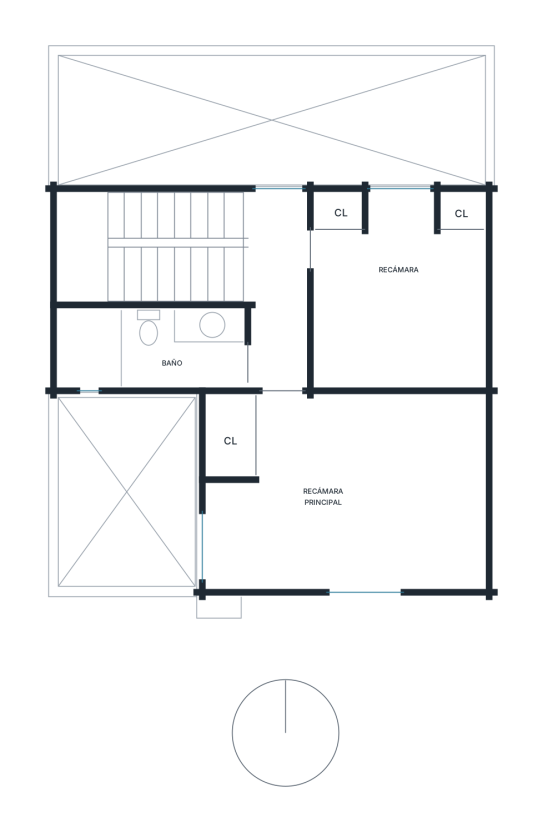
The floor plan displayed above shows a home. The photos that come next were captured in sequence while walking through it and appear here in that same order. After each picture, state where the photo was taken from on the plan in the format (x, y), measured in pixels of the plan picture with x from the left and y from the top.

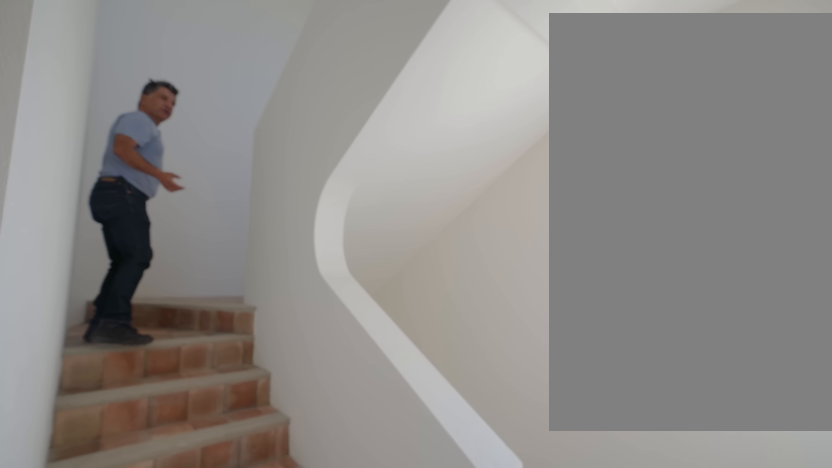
(274, 278)
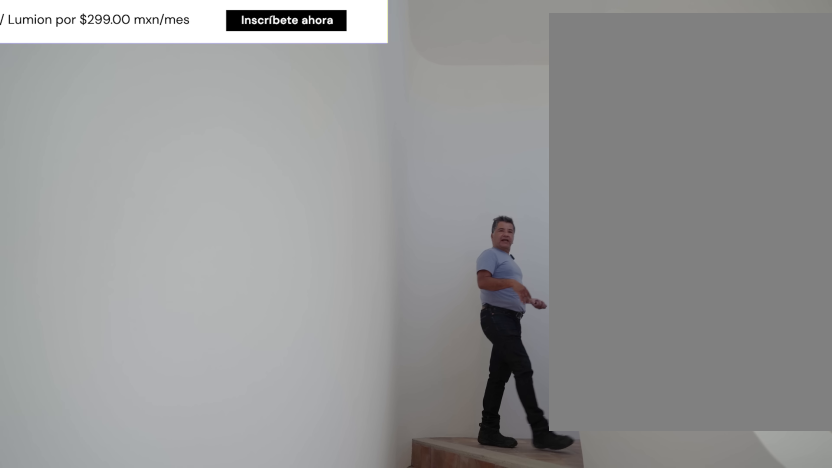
(235, 269)
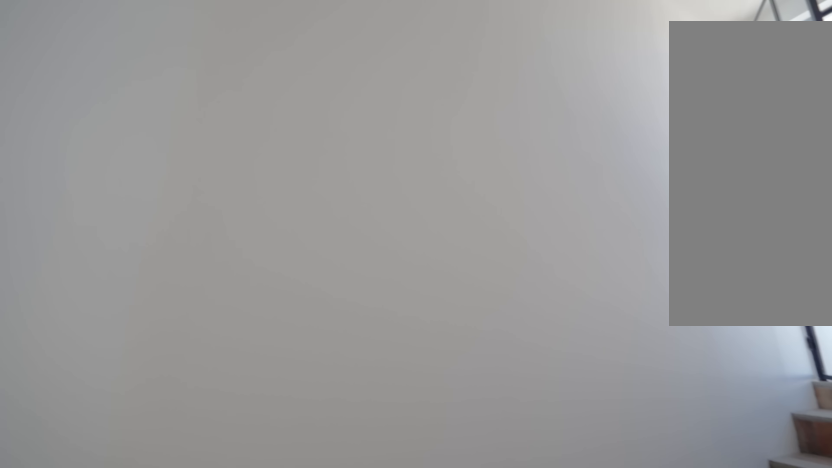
(82, 272)
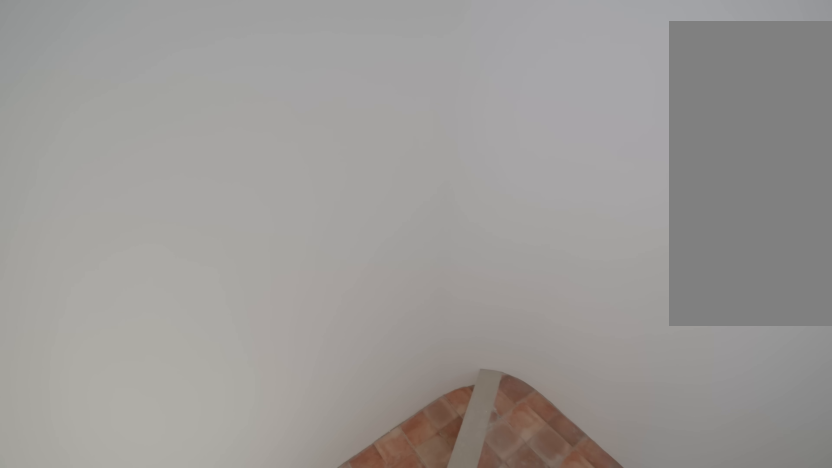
(79, 219)
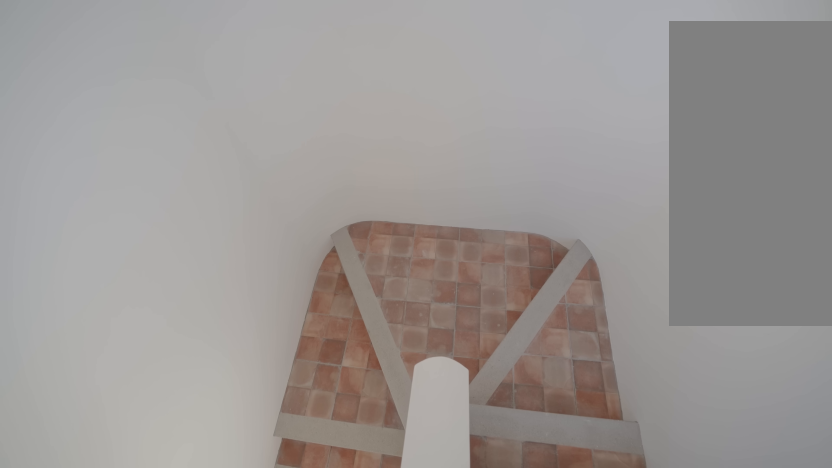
(82, 235)
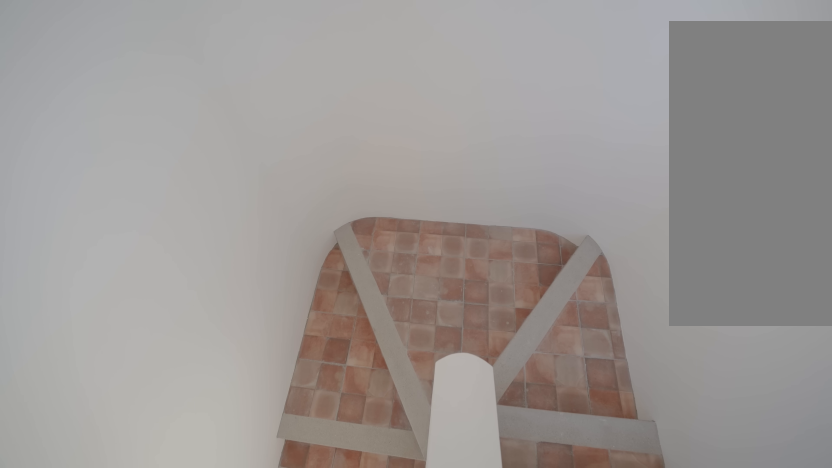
(103, 225)
